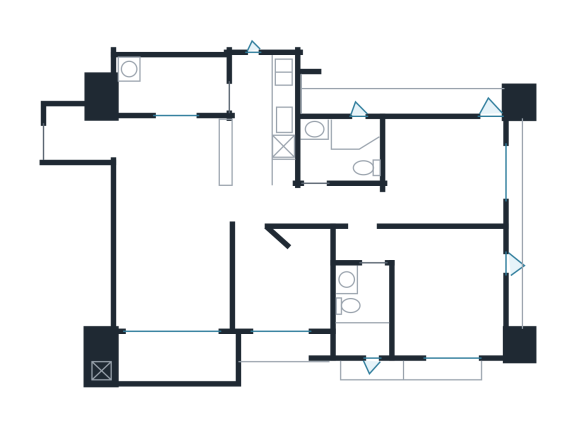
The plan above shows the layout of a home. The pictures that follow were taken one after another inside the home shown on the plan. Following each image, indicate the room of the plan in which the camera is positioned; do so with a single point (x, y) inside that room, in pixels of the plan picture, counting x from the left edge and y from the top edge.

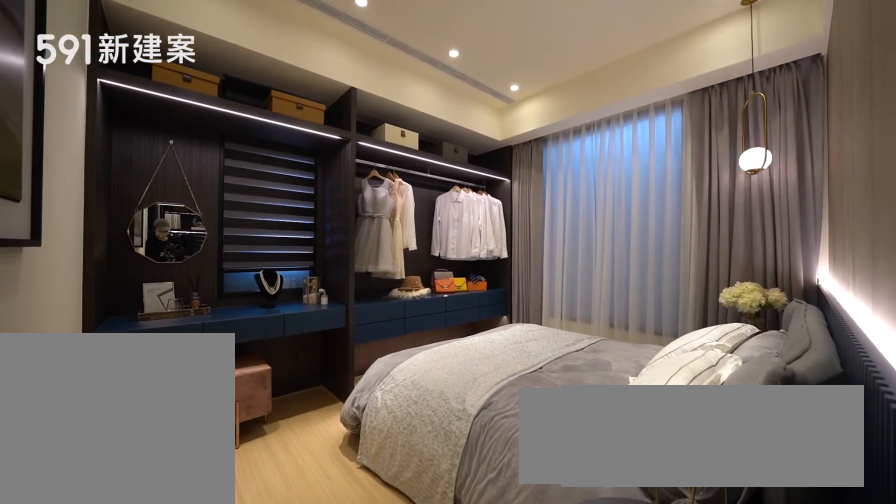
(438, 287)
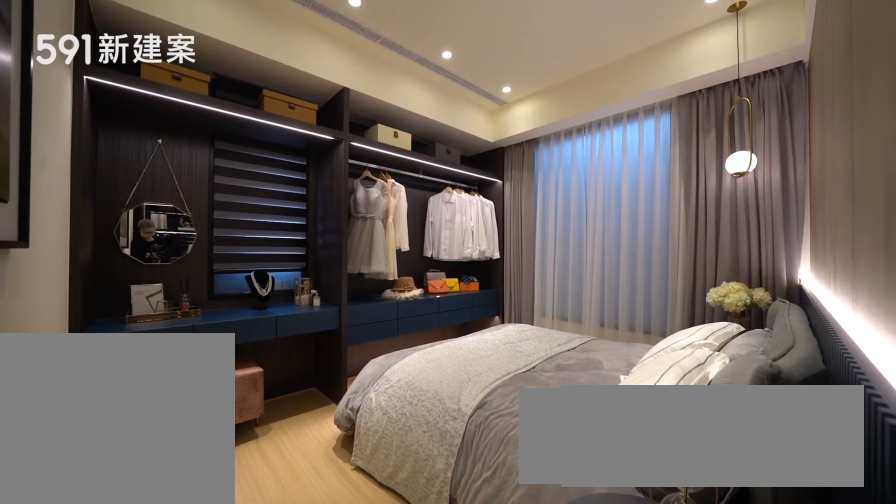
(438, 287)
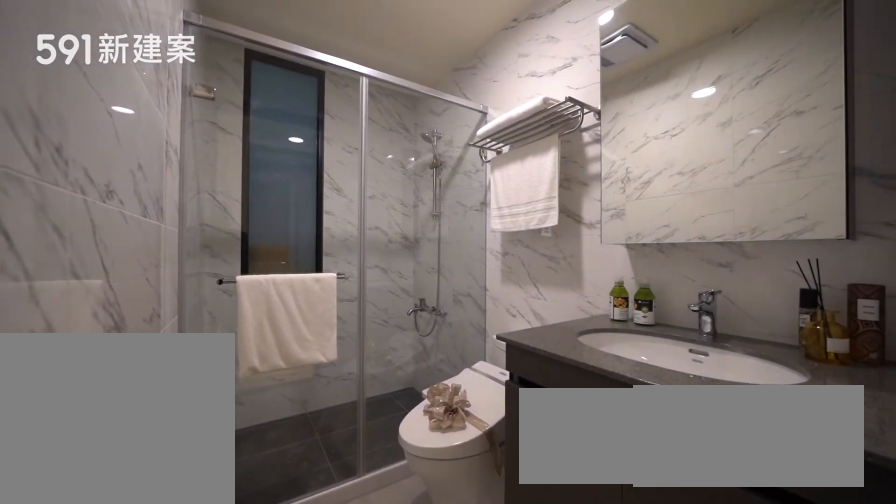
(360, 313)
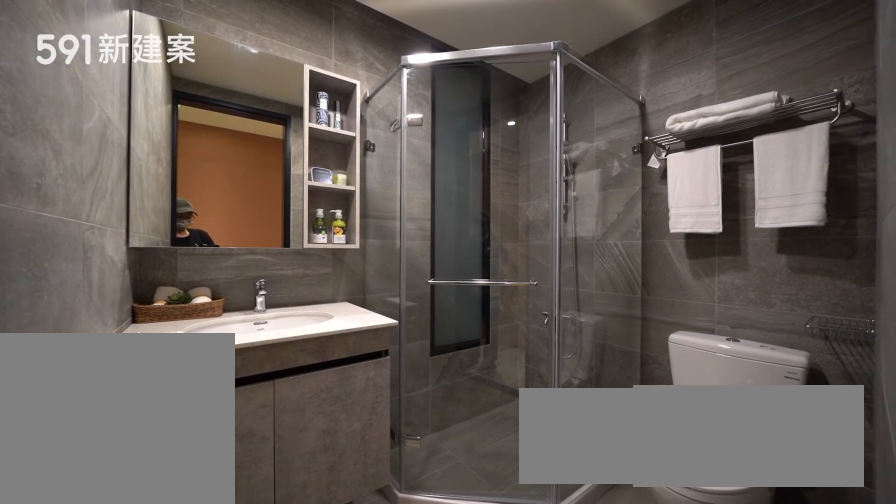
(345, 149)
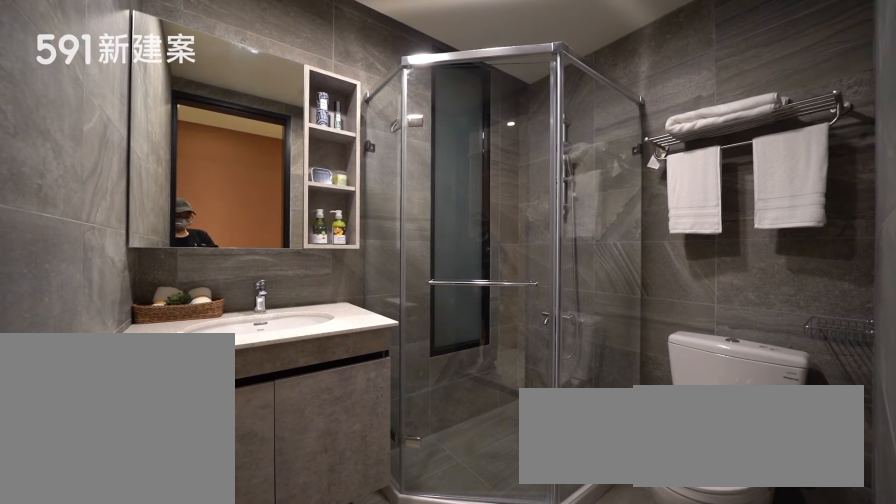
(345, 149)
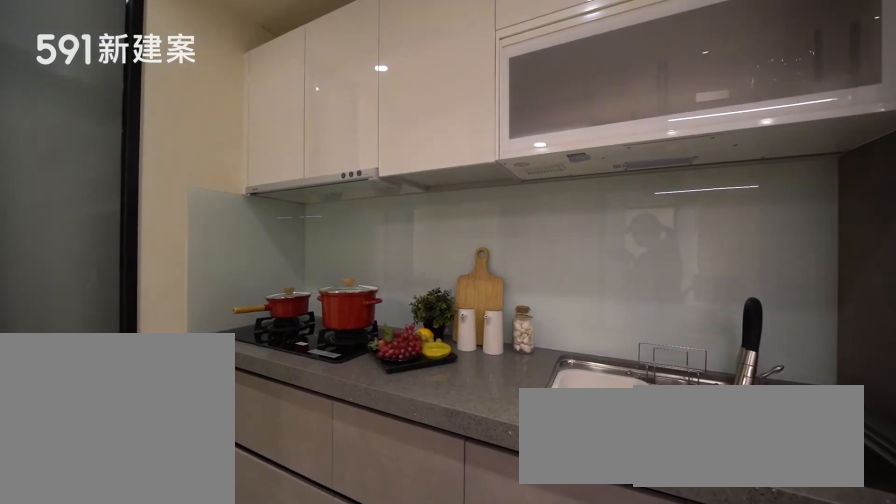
(264, 115)
